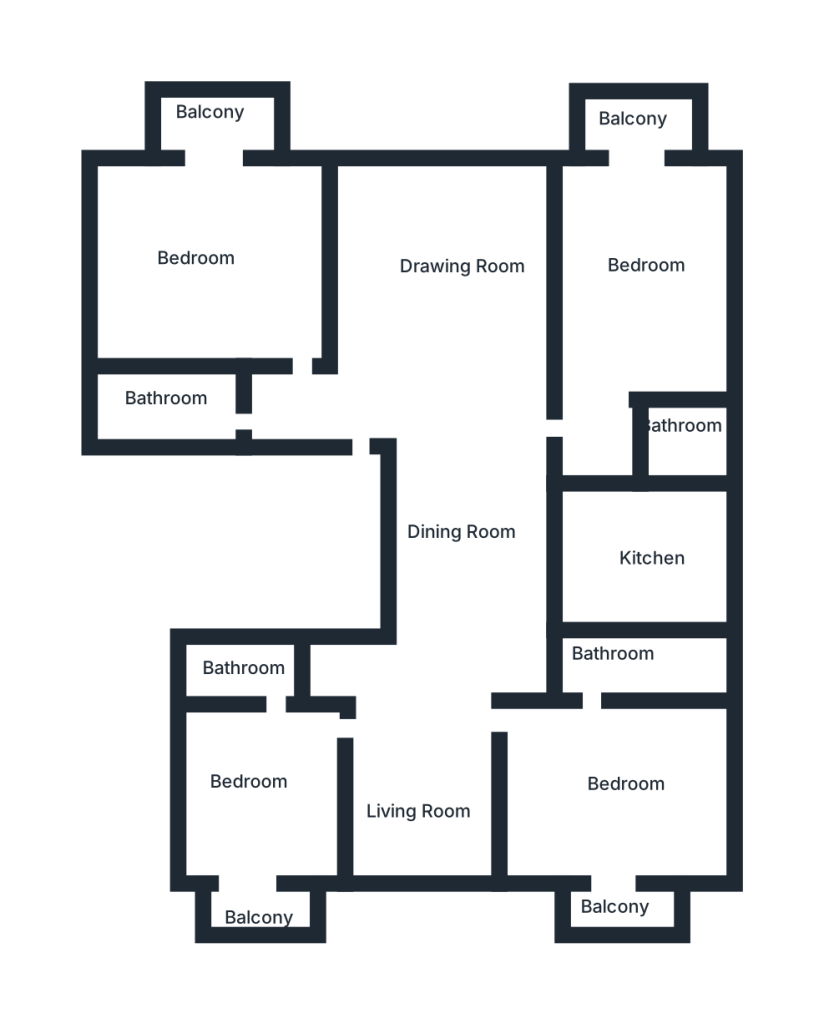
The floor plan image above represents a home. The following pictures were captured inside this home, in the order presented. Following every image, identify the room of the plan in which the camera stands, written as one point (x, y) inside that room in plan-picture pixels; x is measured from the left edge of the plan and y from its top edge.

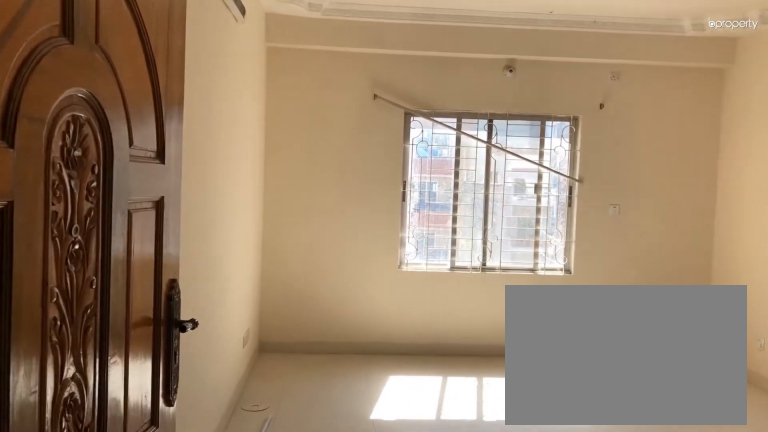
(467, 398)
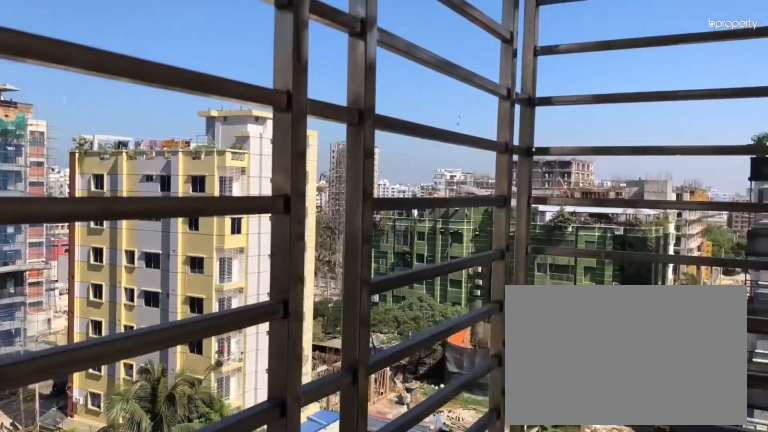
(262, 899)
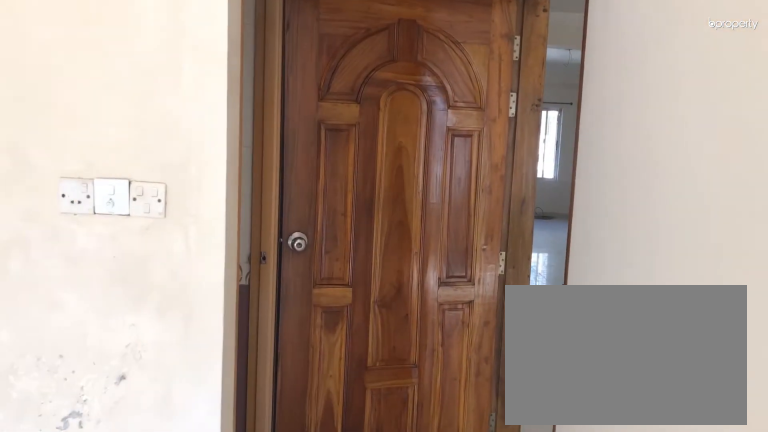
(628, 289)
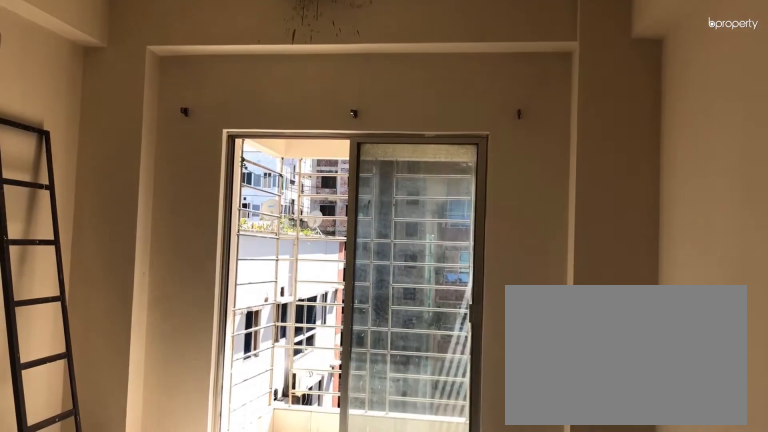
(216, 275)
